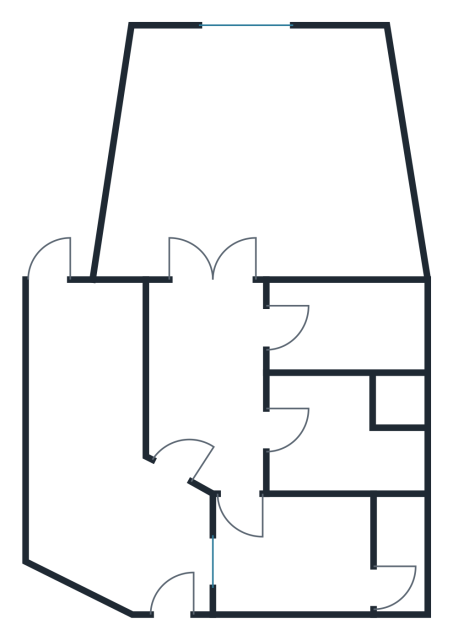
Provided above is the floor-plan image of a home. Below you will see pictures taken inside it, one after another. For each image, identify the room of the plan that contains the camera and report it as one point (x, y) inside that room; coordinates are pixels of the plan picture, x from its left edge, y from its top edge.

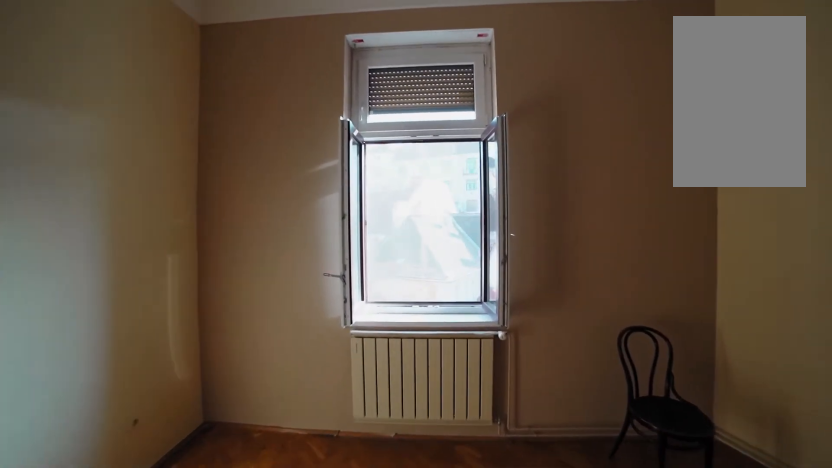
(228, 162)
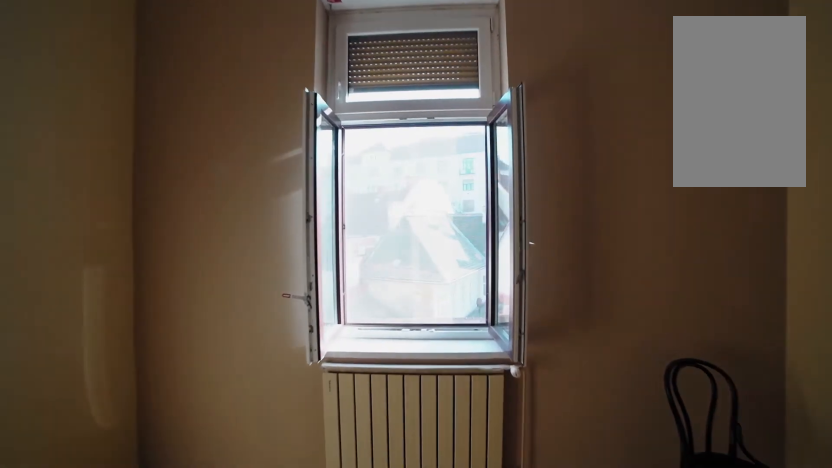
(232, 142)
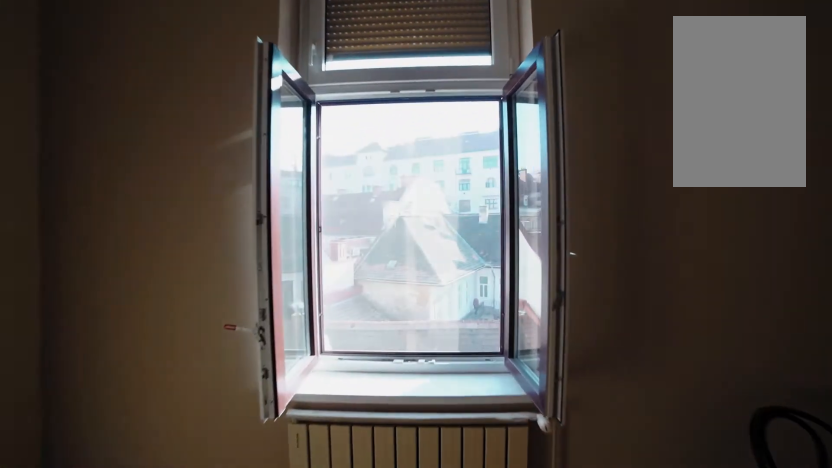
(235, 125)
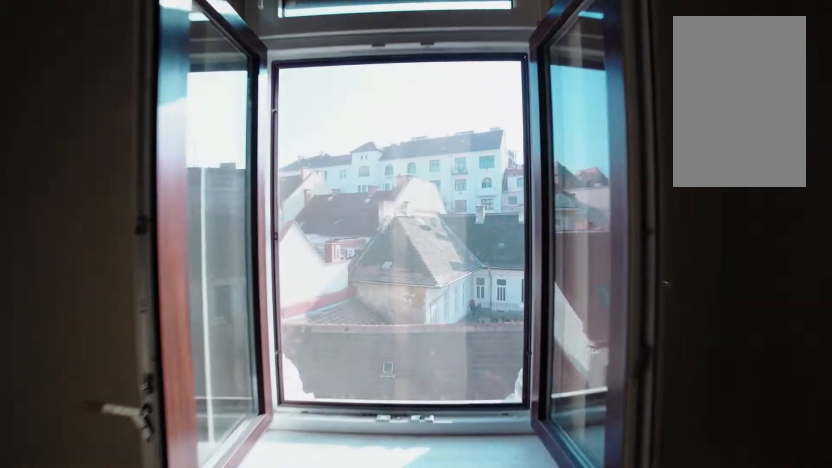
(238, 106)
